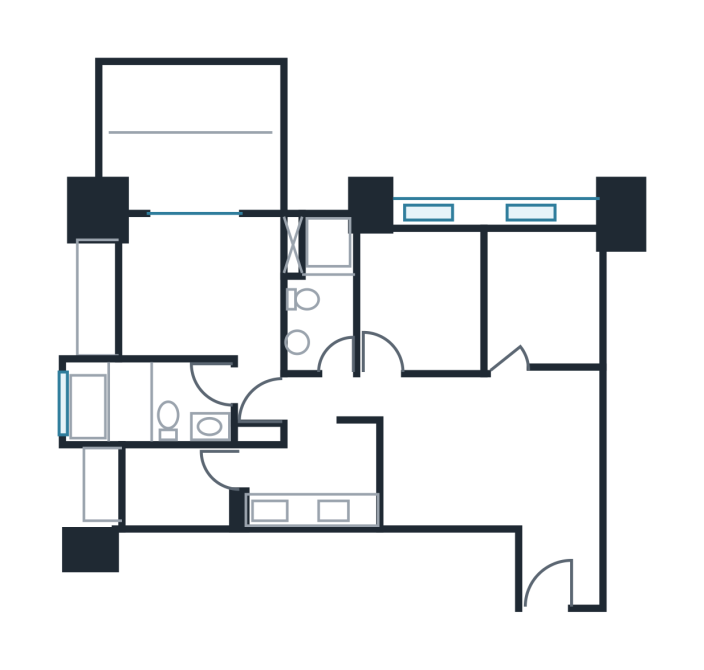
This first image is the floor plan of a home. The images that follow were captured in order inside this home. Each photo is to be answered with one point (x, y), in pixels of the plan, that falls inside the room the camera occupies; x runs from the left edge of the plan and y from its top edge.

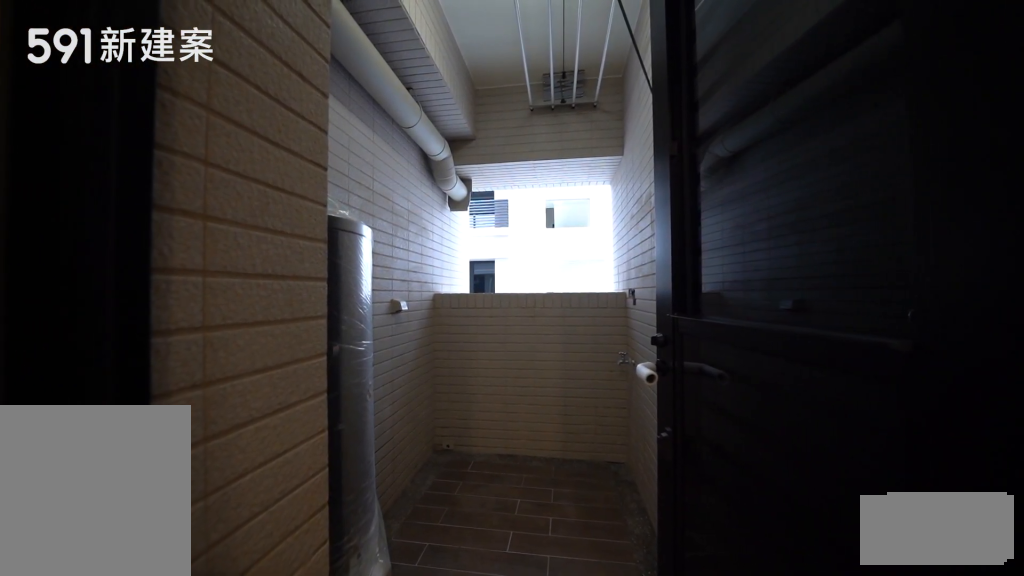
(180, 489)
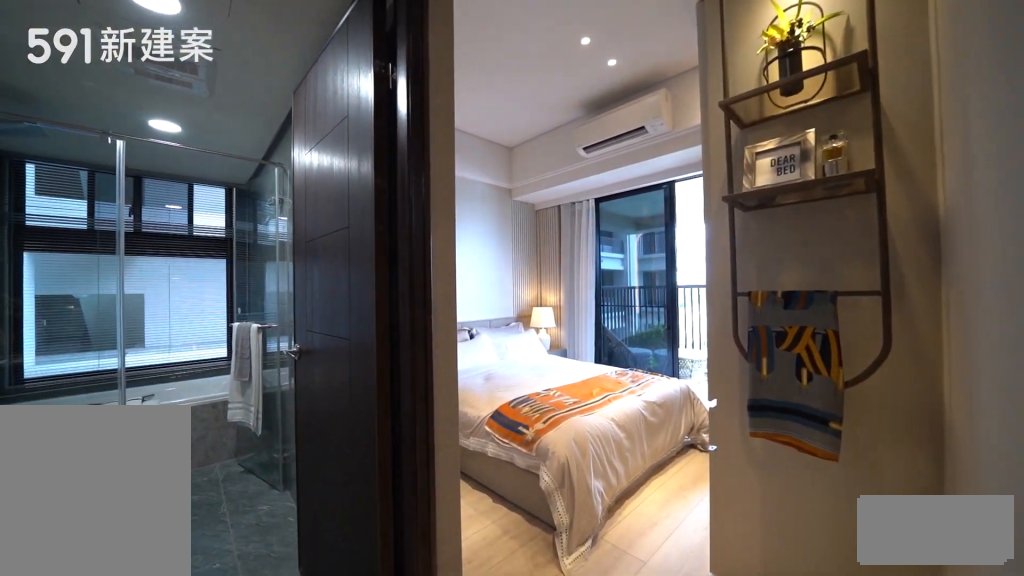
(202, 293)
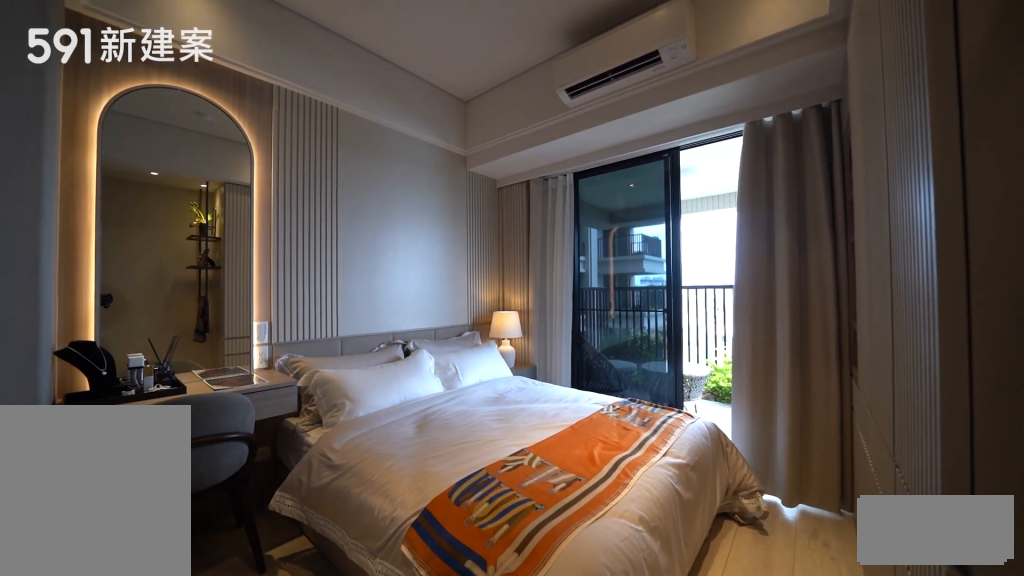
(202, 293)
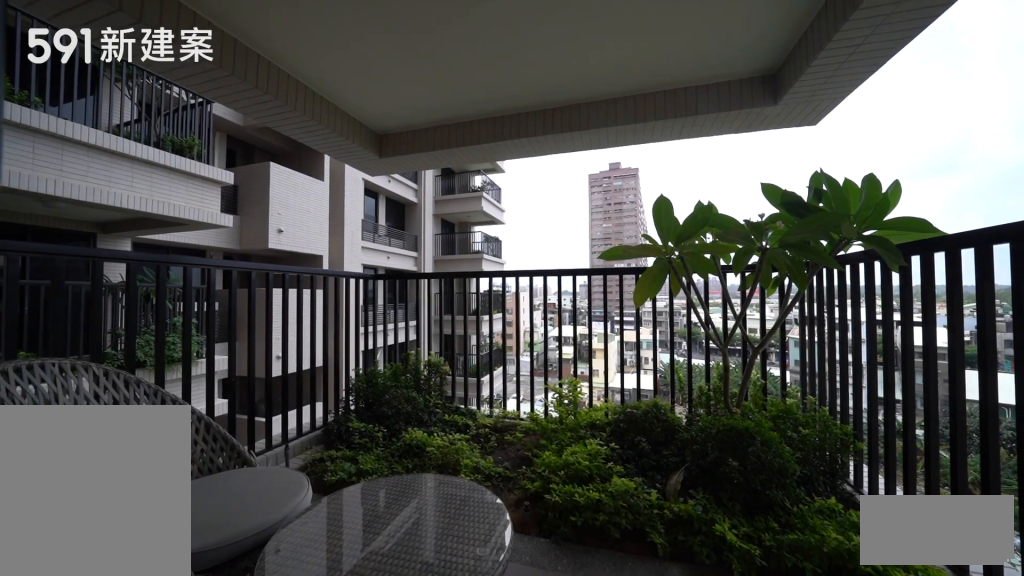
(192, 140)
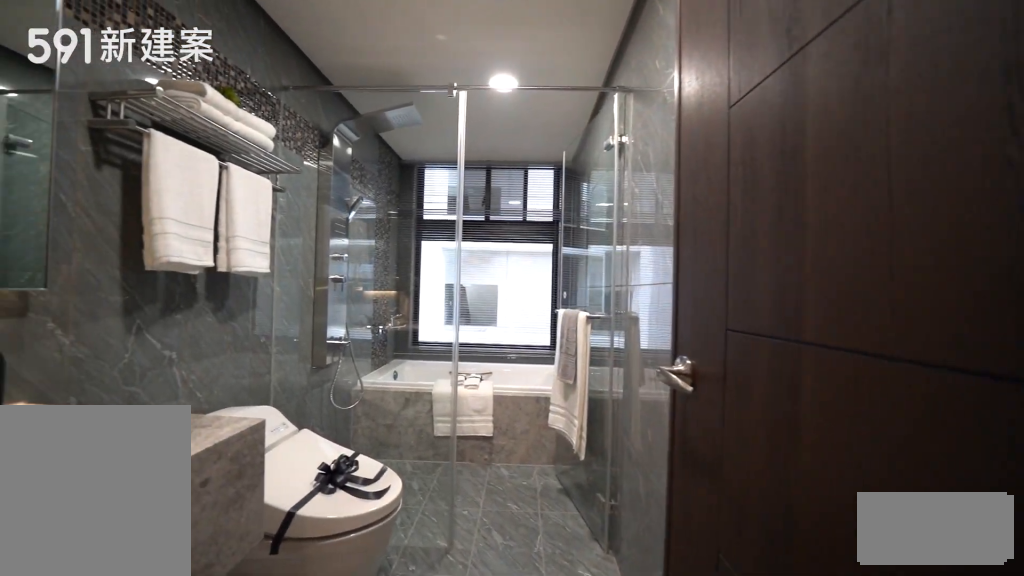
(142, 402)
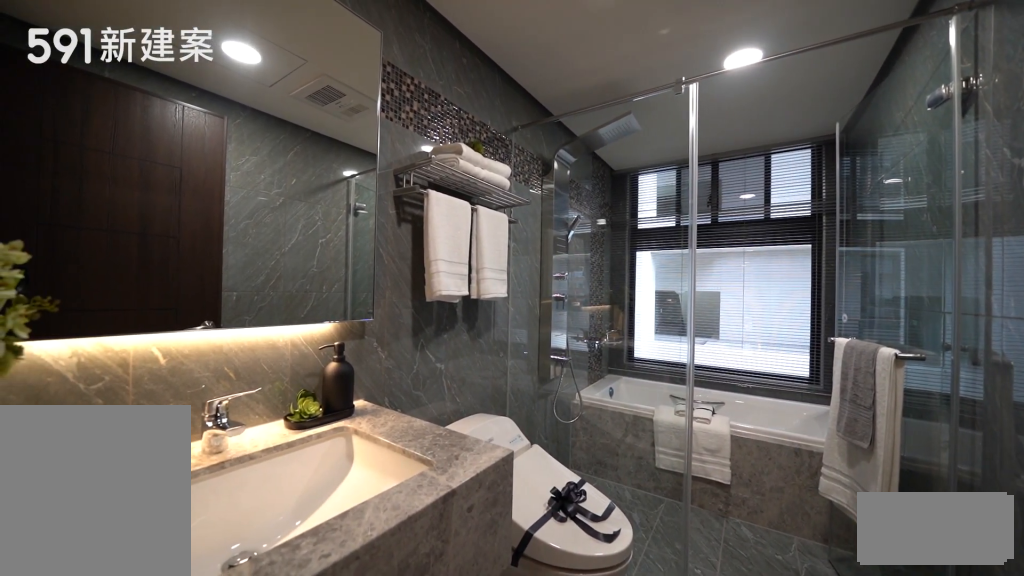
(142, 402)
